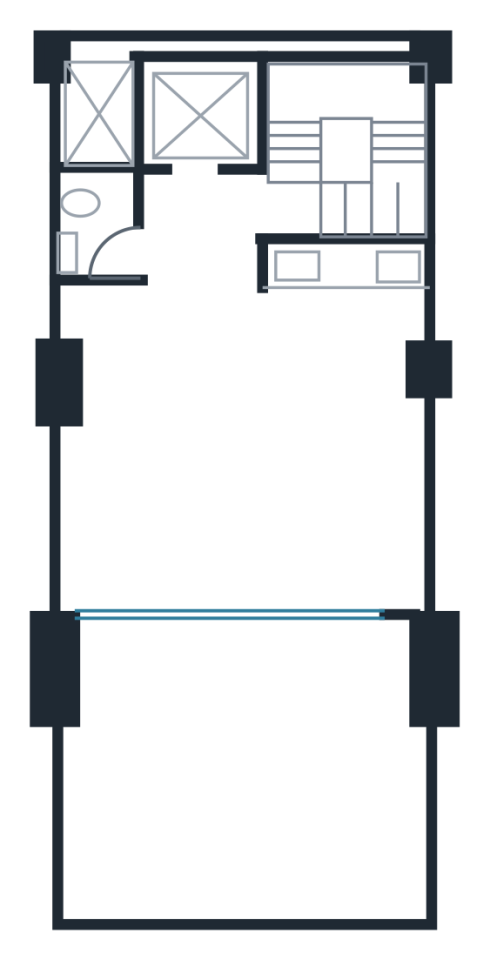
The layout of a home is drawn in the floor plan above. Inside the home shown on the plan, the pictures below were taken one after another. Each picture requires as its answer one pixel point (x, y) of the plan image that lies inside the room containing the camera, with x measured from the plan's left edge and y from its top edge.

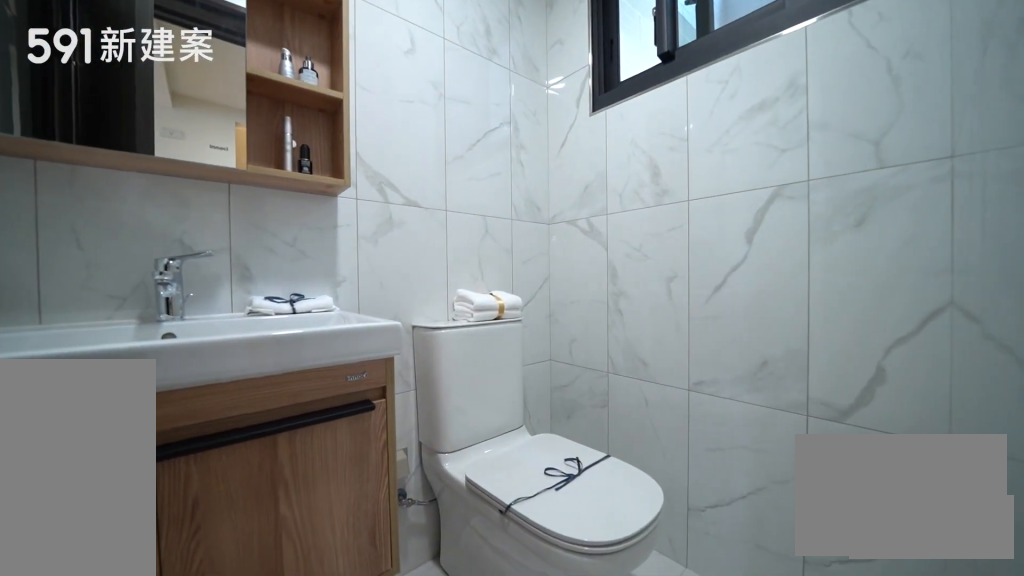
(95, 225)
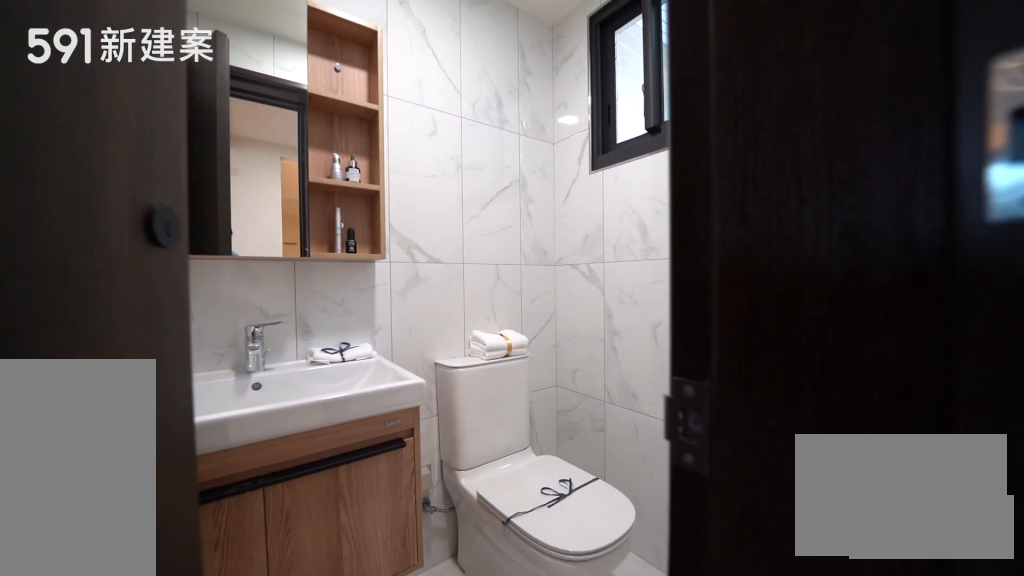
(95, 225)
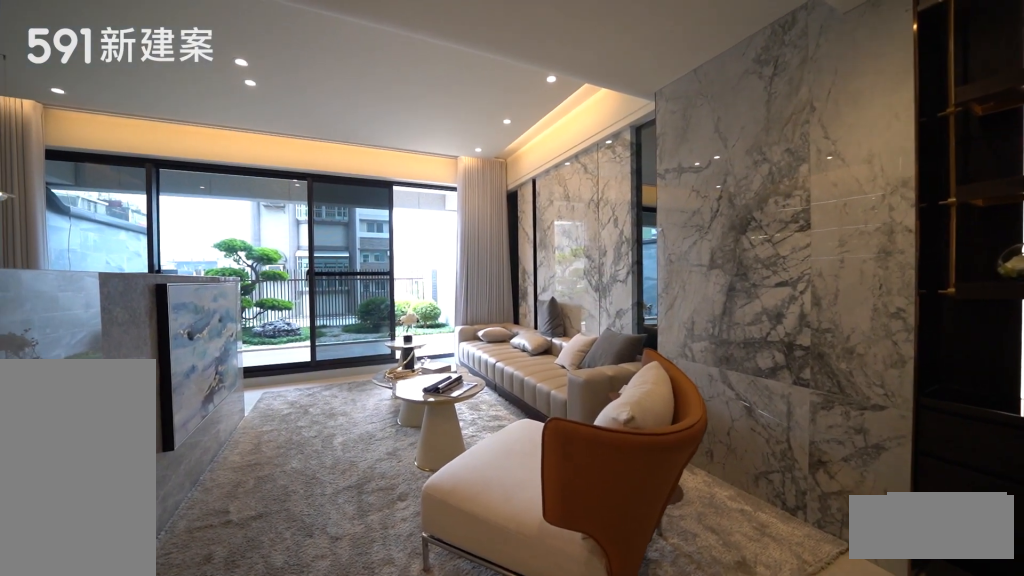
(168, 453)
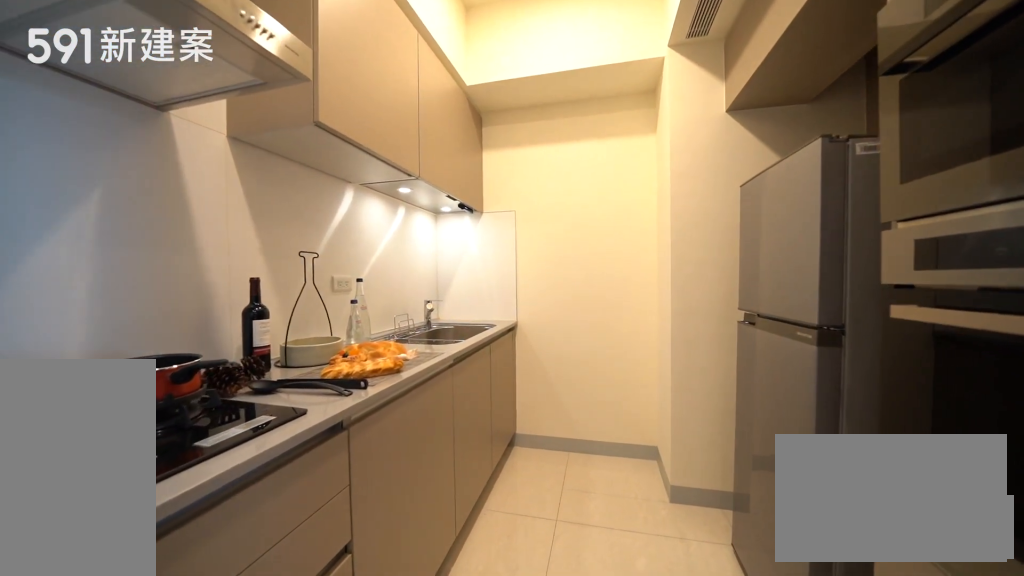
(359, 307)
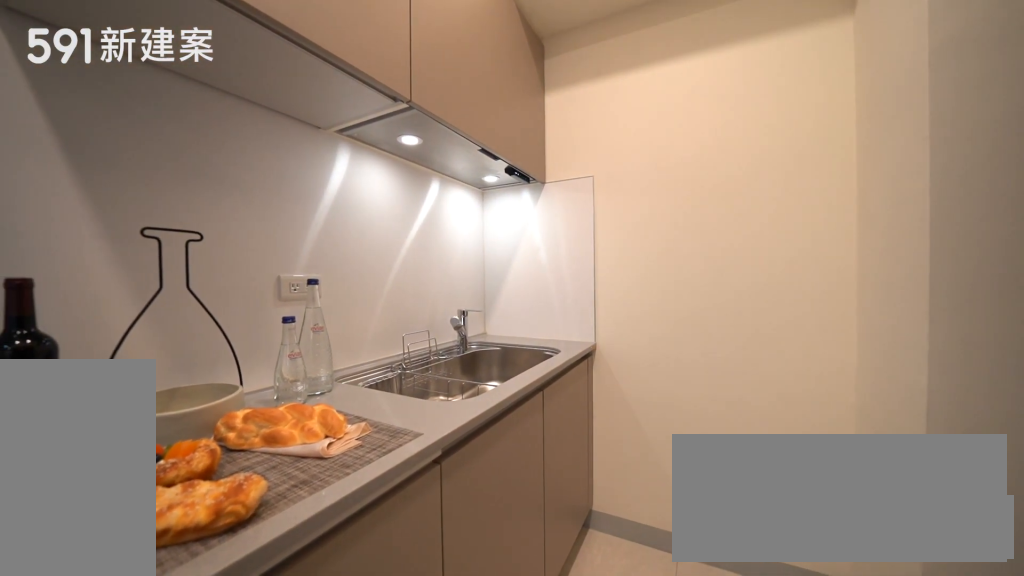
(359, 307)
